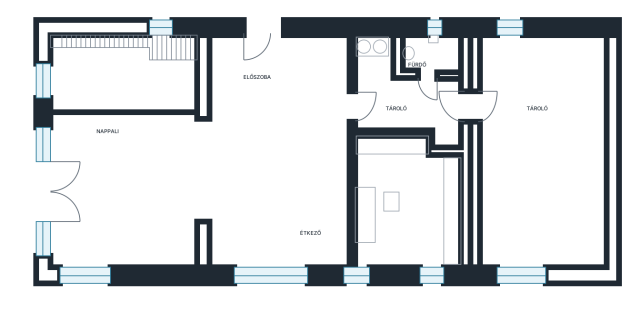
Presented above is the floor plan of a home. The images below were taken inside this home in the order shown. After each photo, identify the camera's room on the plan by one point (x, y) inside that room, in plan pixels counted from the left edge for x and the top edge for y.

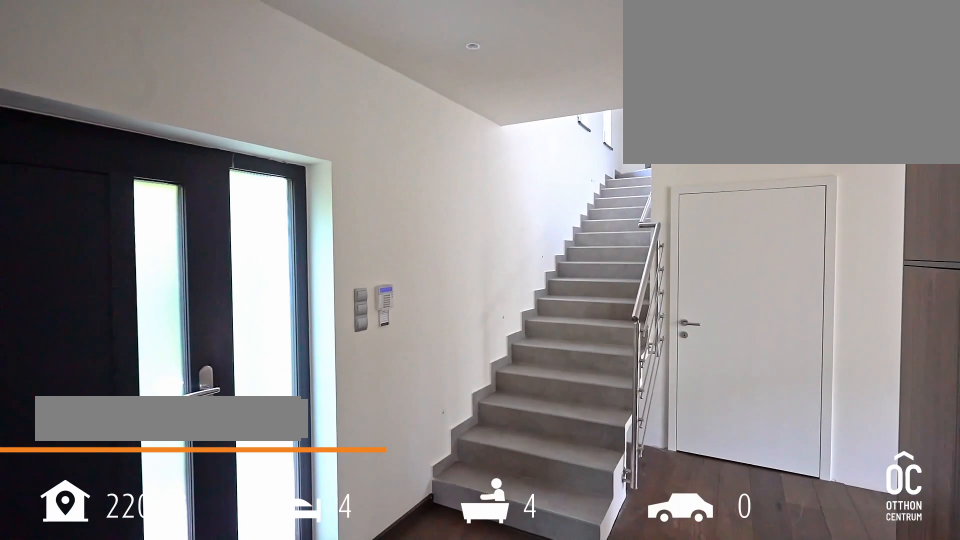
(274, 75)
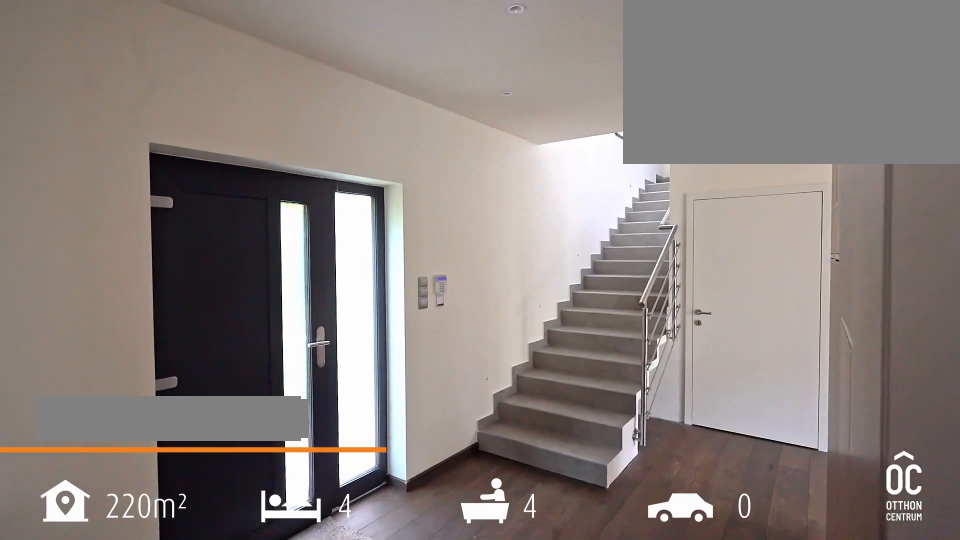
(273, 76)
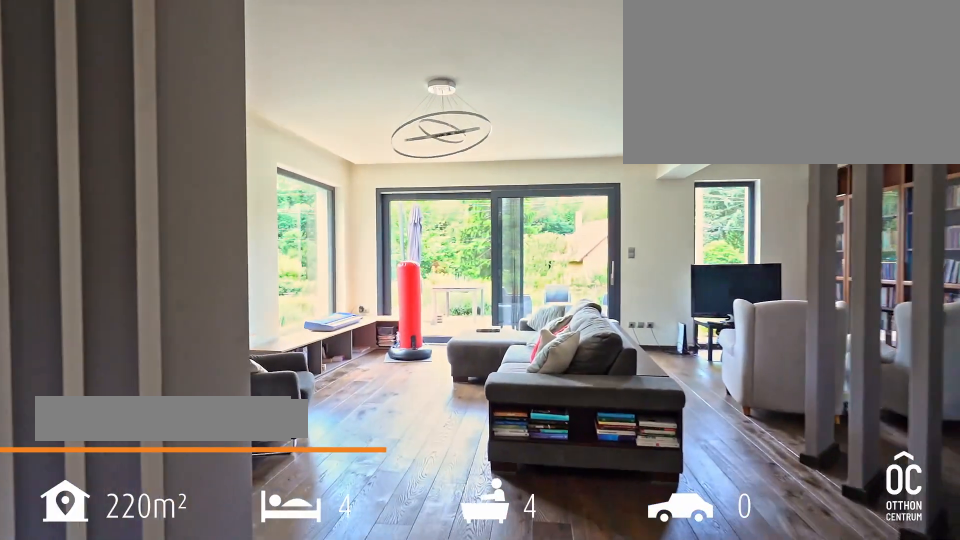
(124, 167)
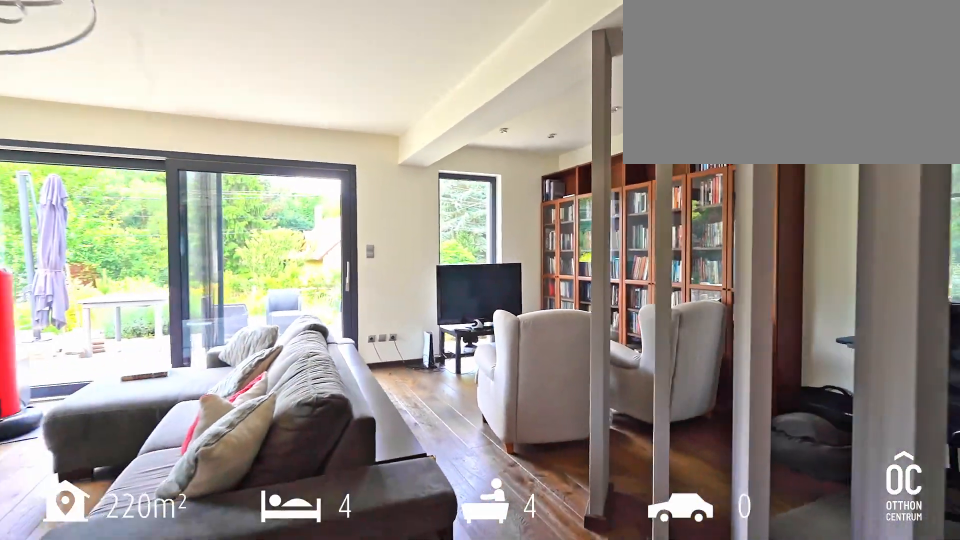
(124, 167)
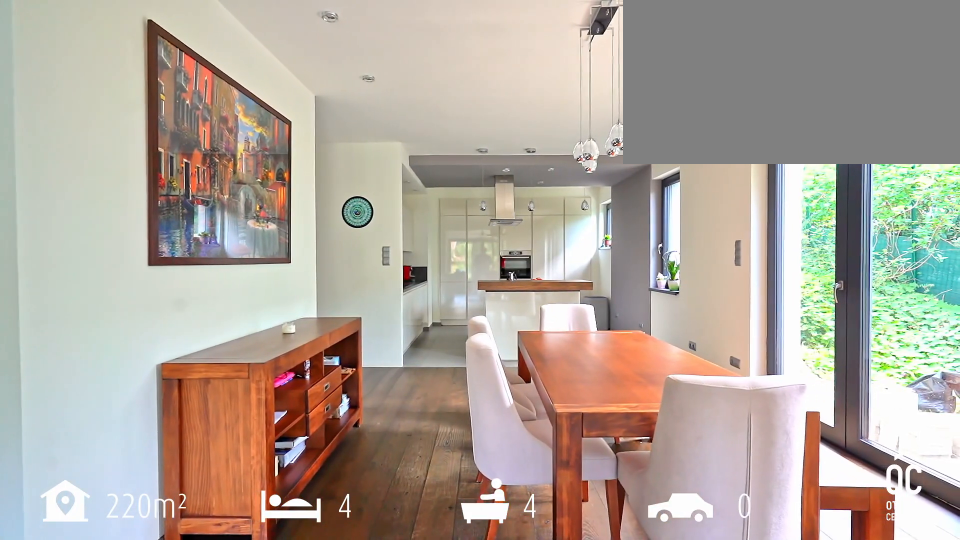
(277, 205)
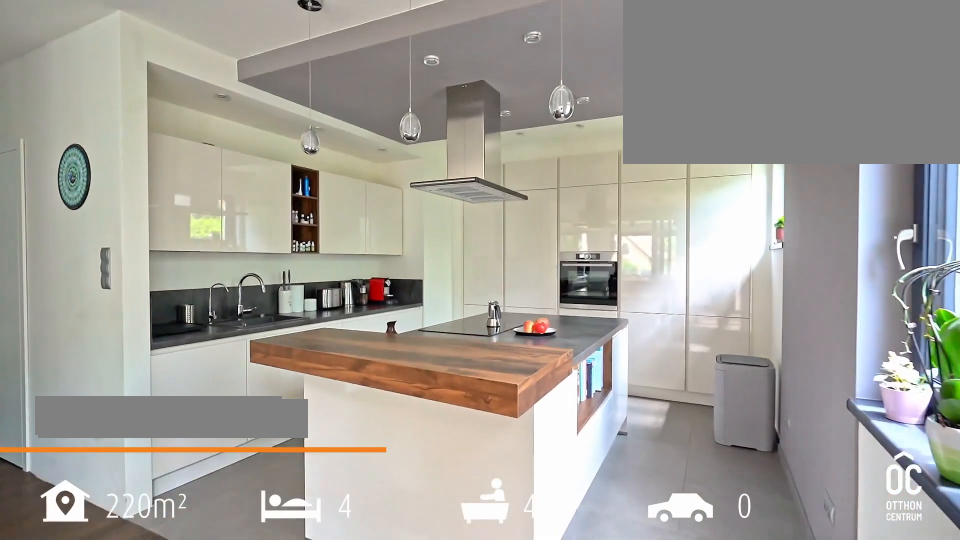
(400, 207)
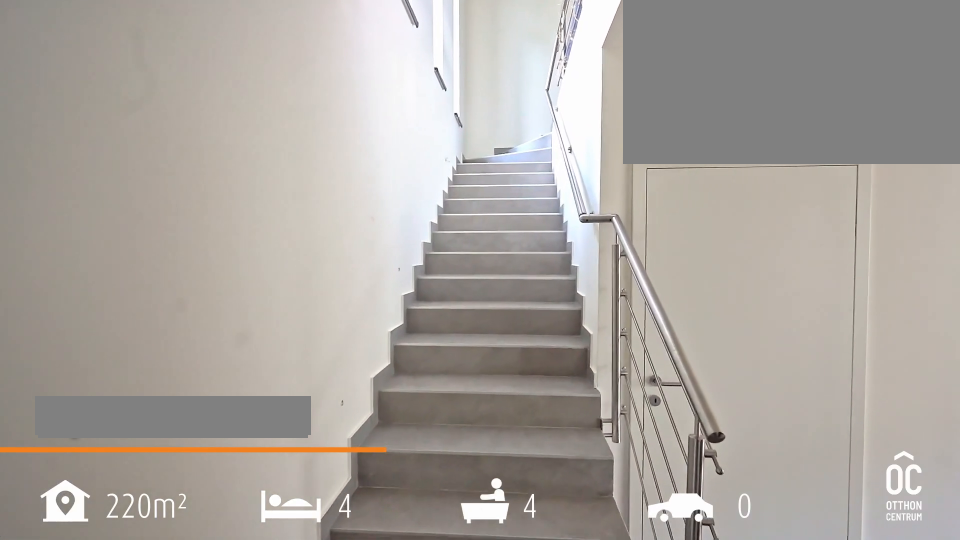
(286, 53)
